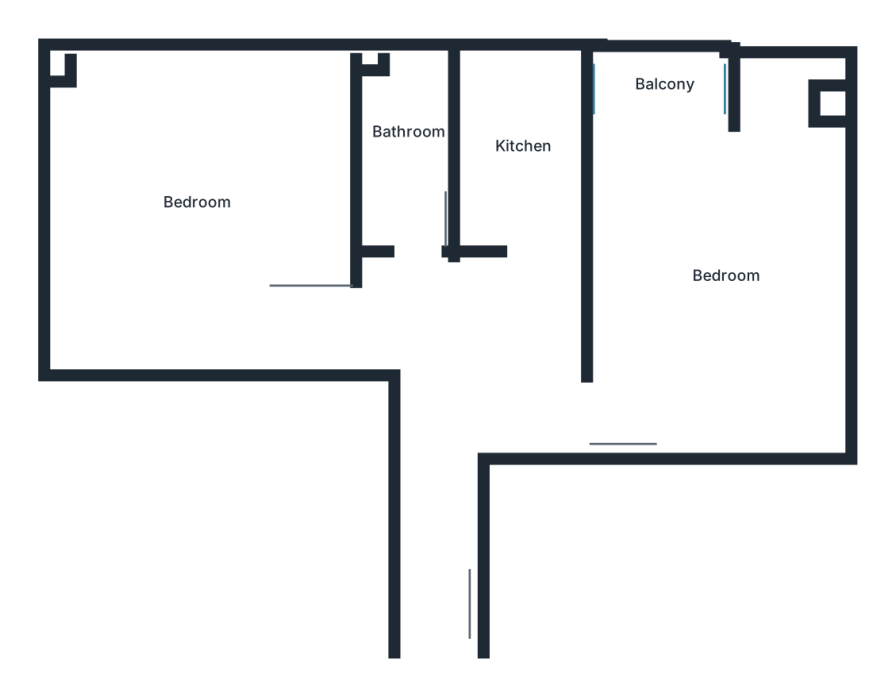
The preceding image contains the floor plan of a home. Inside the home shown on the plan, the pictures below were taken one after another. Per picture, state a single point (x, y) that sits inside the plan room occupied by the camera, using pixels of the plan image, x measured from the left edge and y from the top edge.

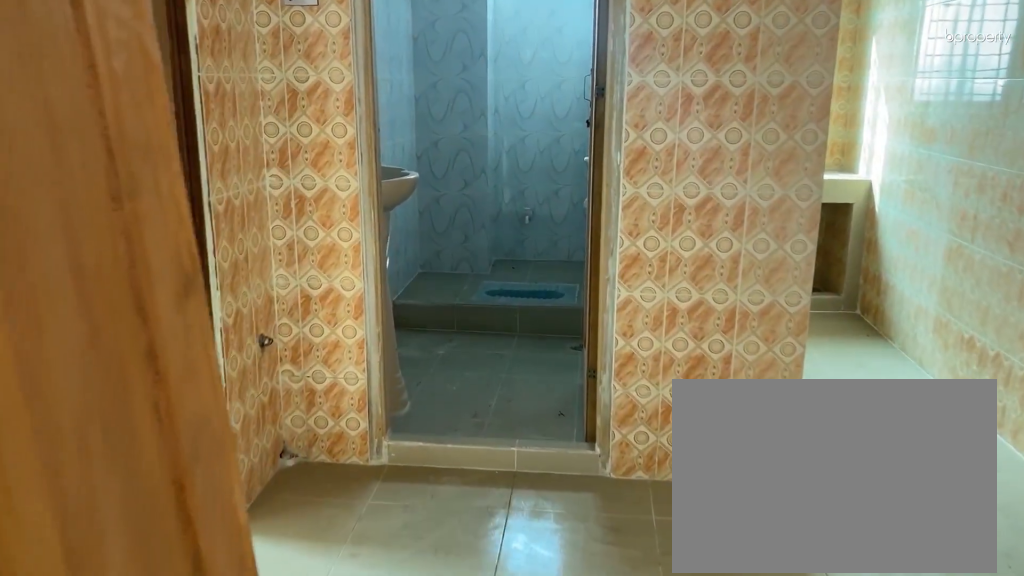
(471, 356)
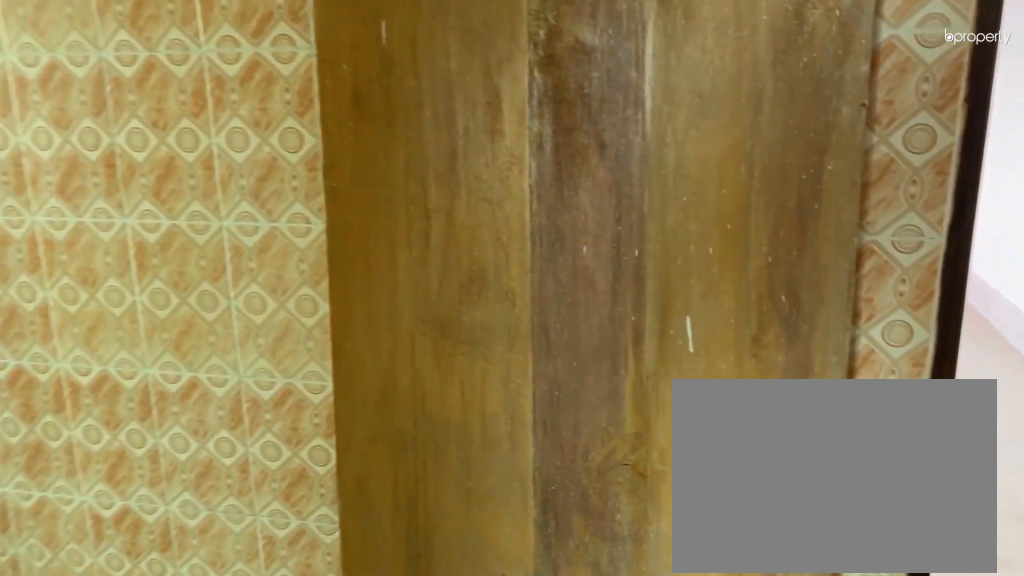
(471, 356)
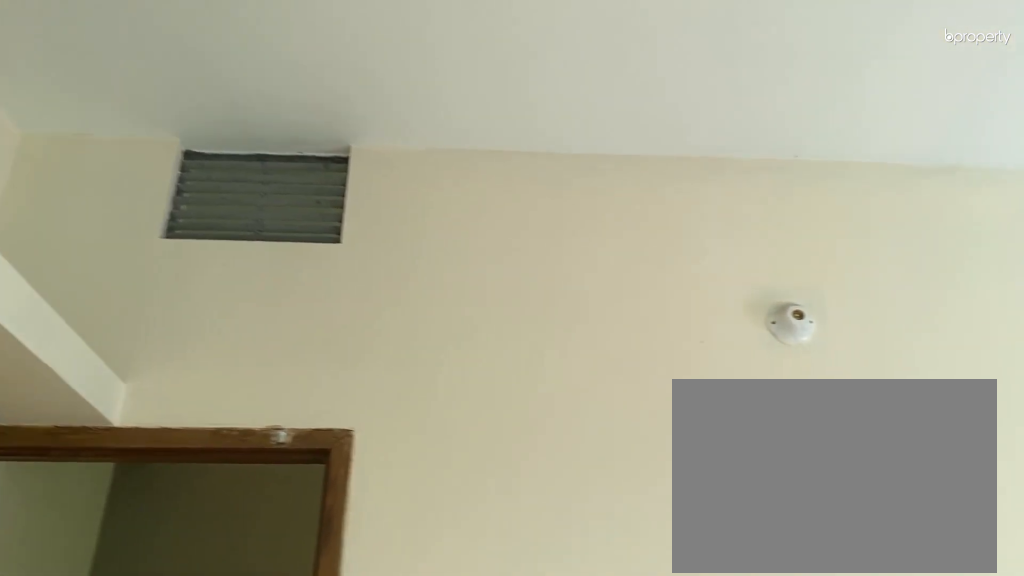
(722, 264)
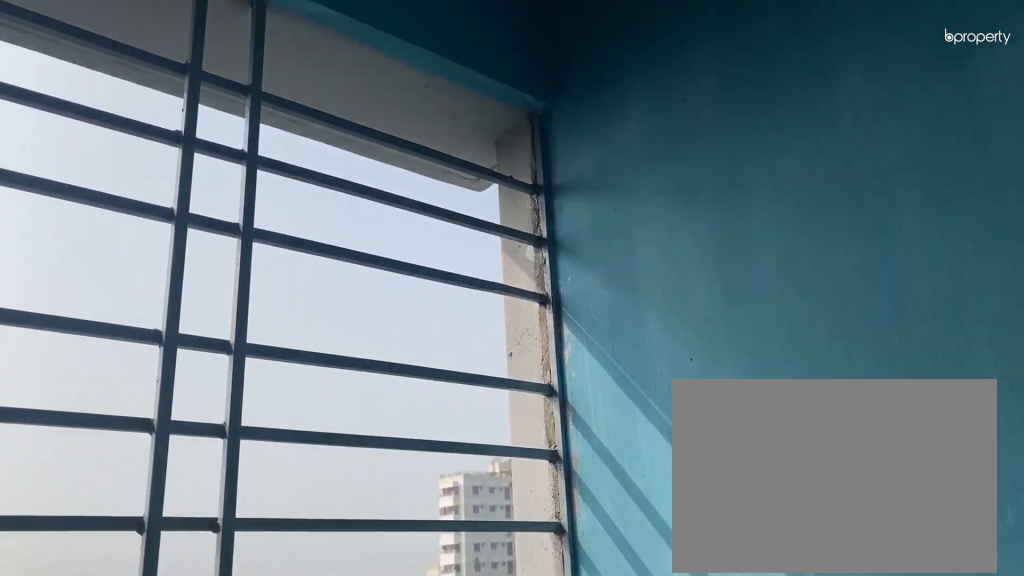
(655, 97)
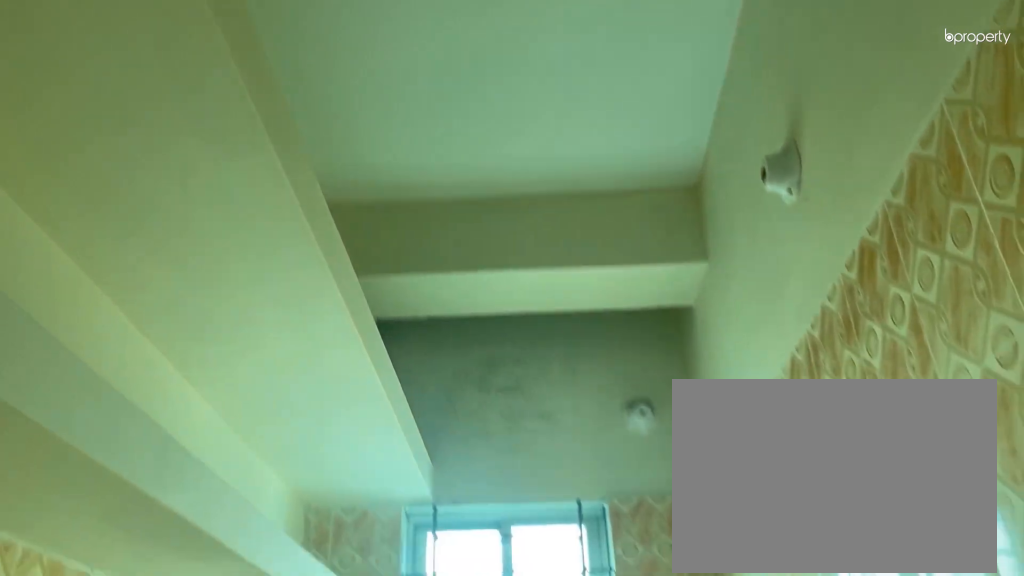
(505, 164)
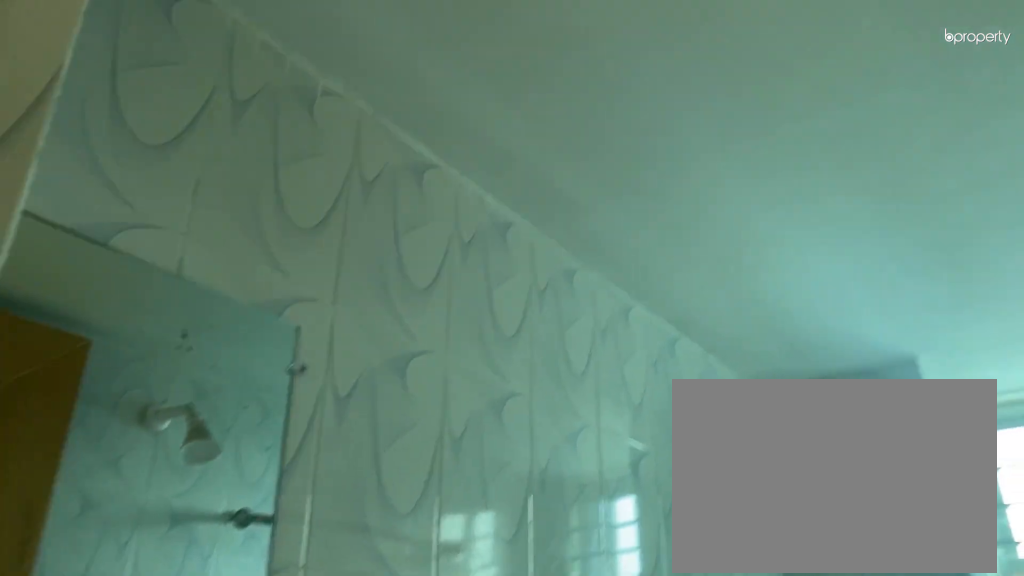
(400, 149)
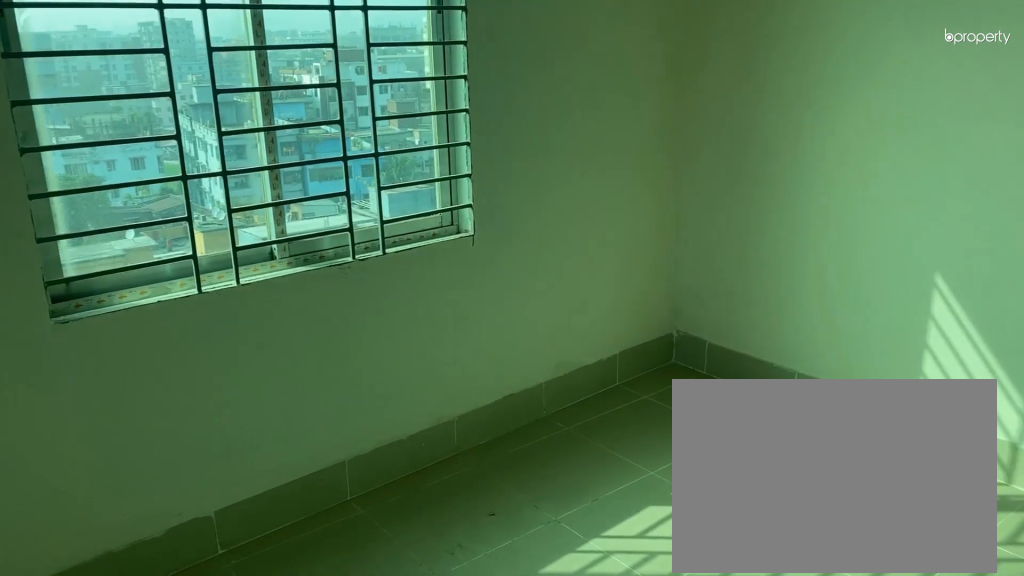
(197, 193)
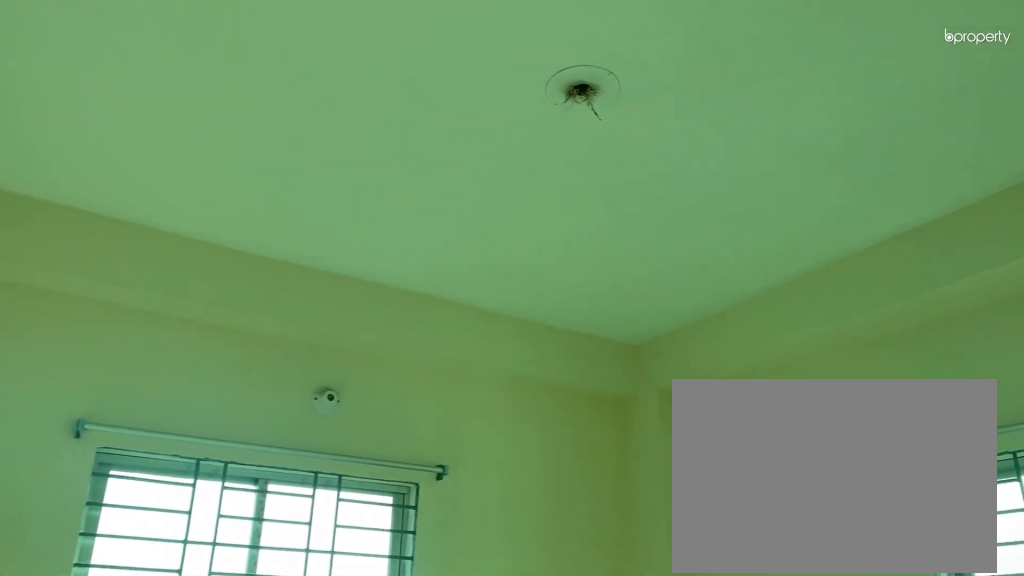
(197, 193)
